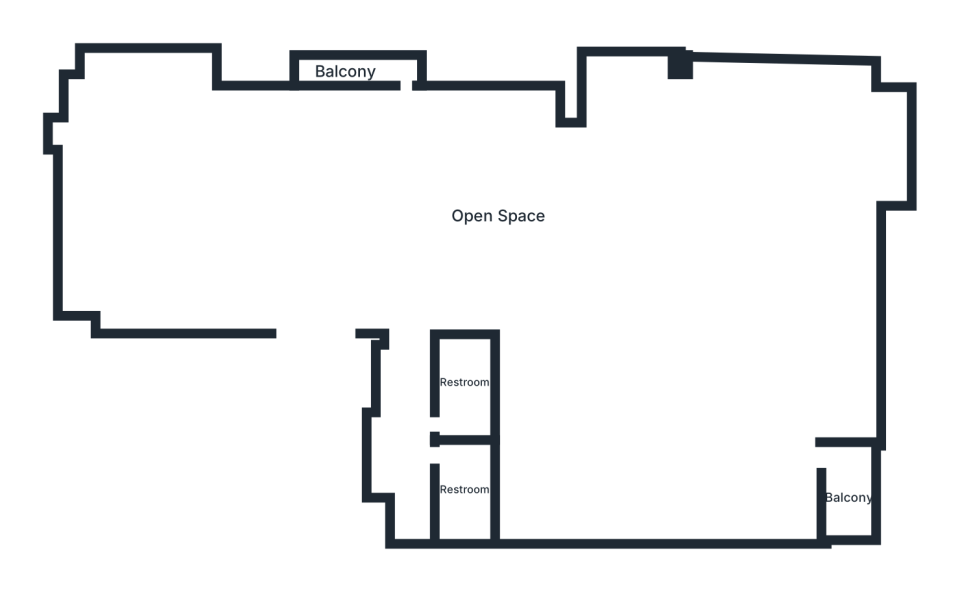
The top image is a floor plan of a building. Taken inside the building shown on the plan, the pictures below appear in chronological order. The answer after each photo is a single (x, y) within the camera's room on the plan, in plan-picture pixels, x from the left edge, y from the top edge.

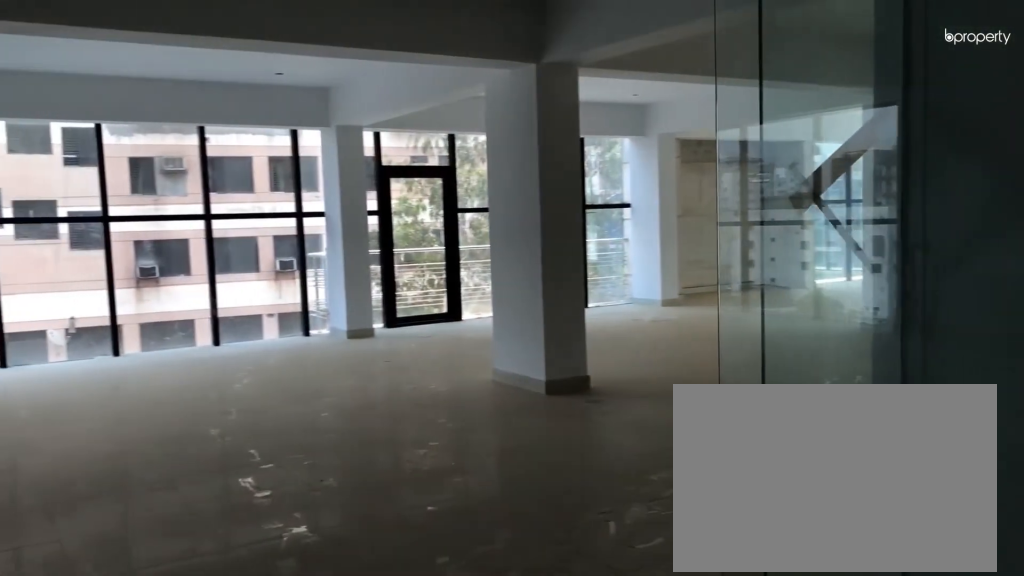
(338, 265)
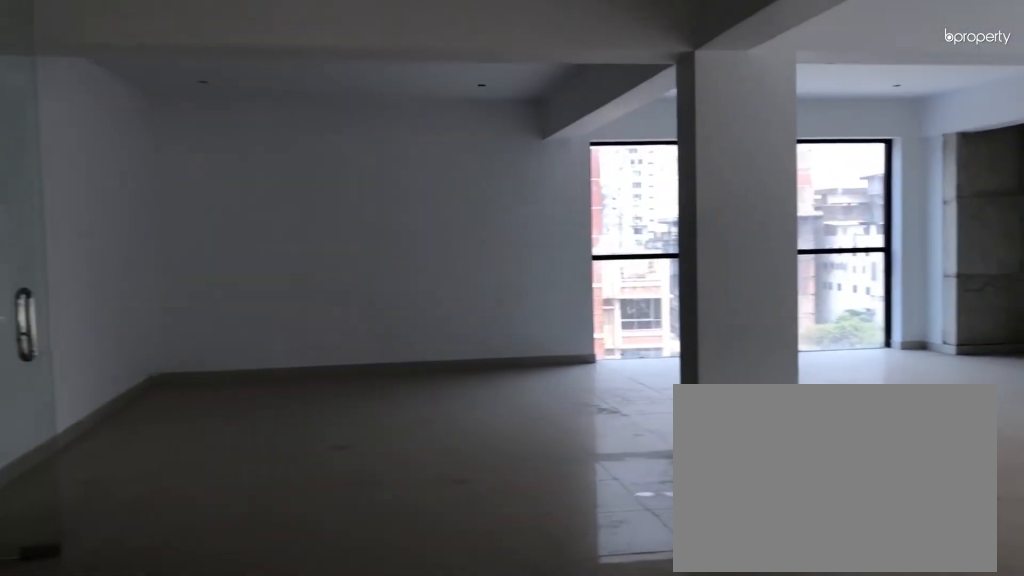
(486, 190)
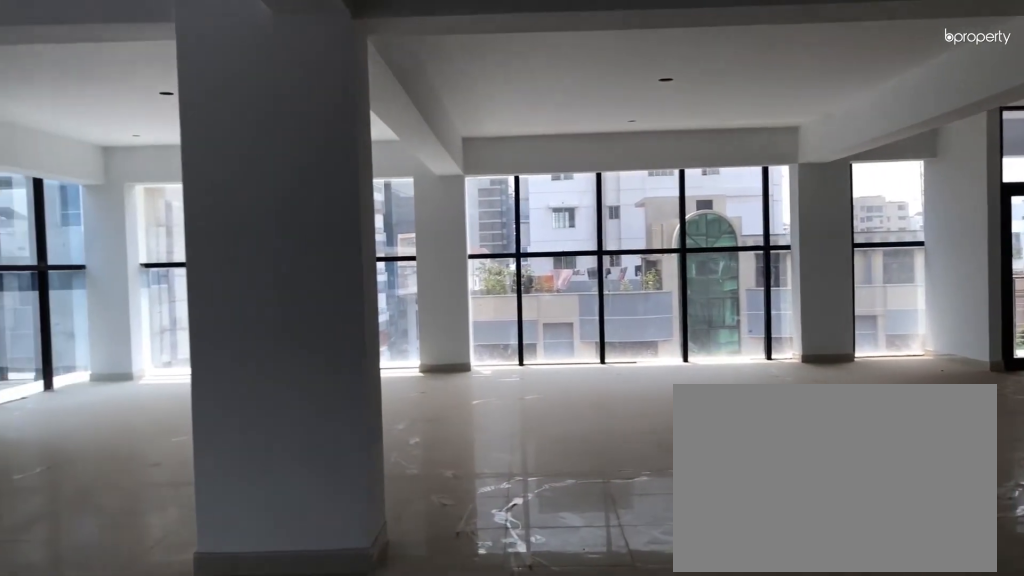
(486, 190)
